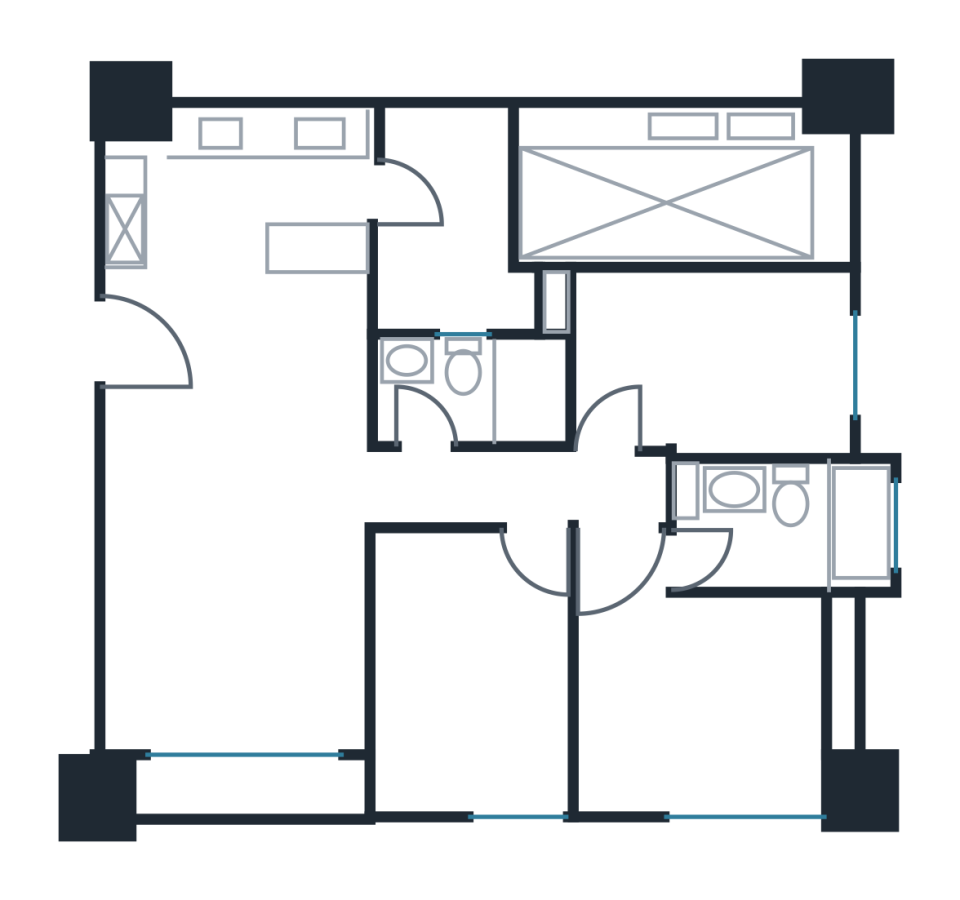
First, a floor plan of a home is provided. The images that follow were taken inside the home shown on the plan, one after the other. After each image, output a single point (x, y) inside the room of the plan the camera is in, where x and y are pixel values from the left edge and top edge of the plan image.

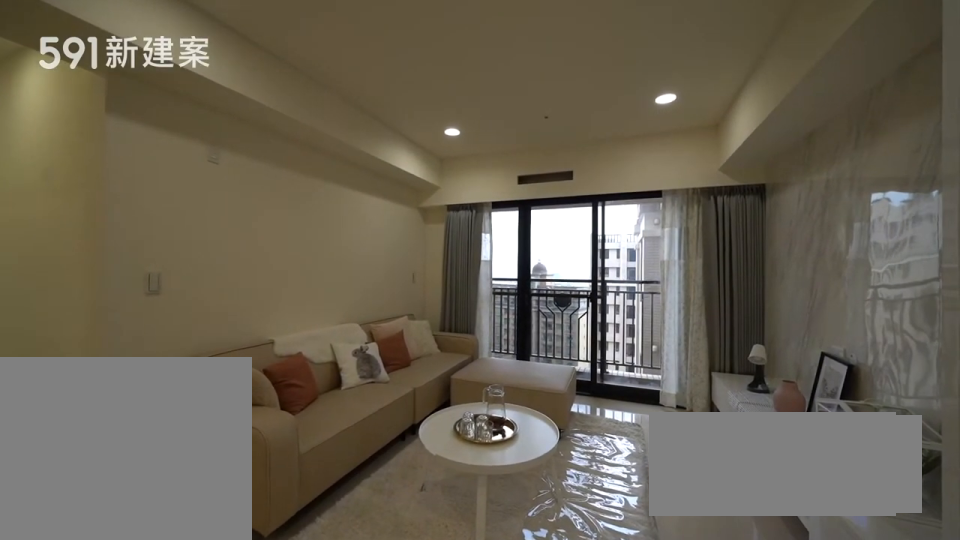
(238, 604)
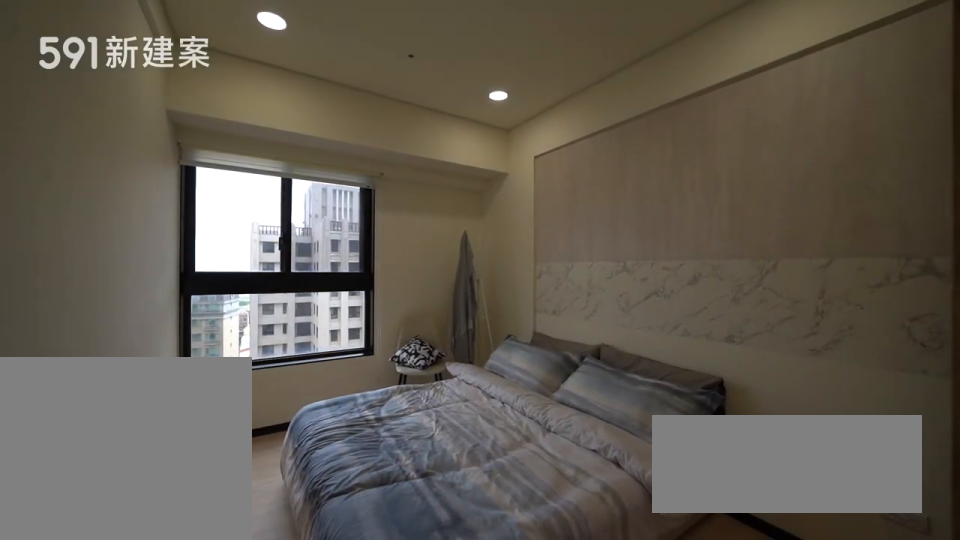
(472, 674)
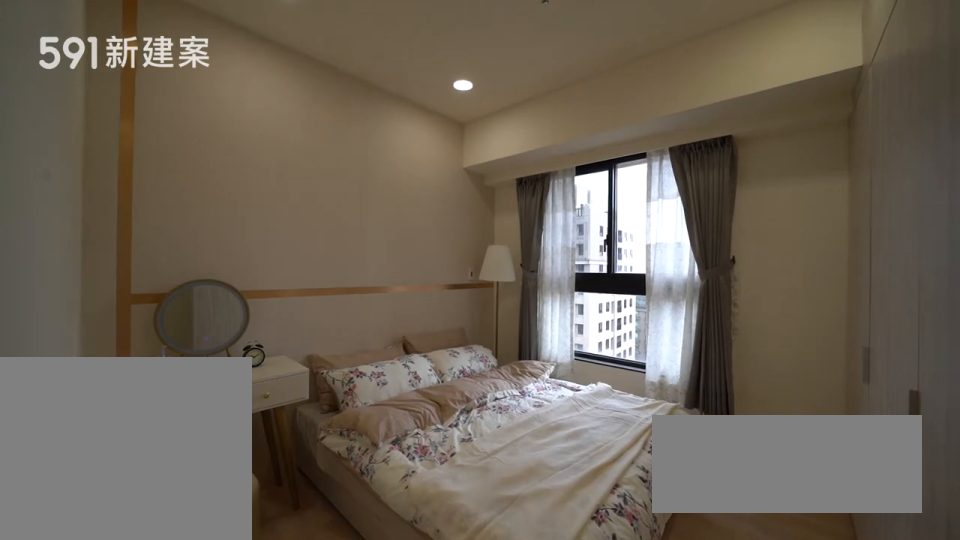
(695, 689)
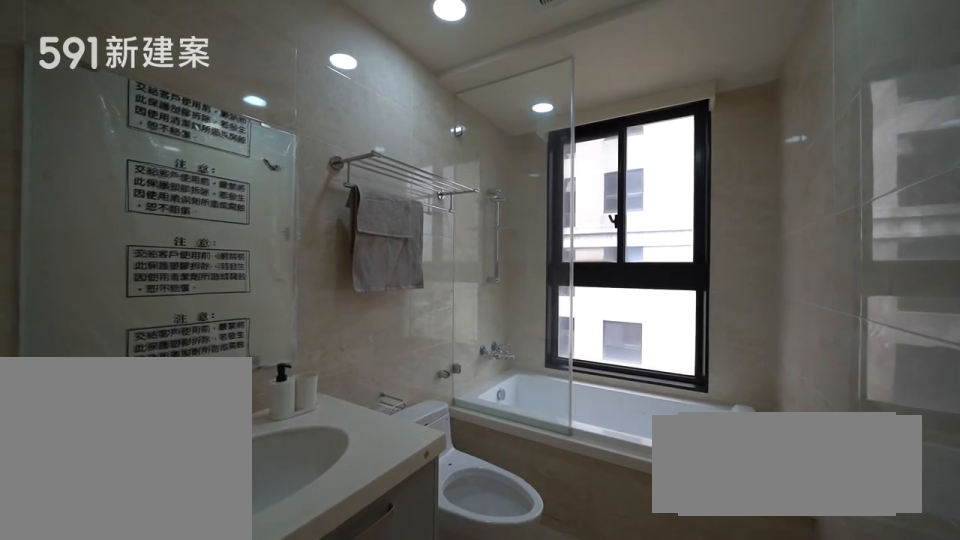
(791, 526)
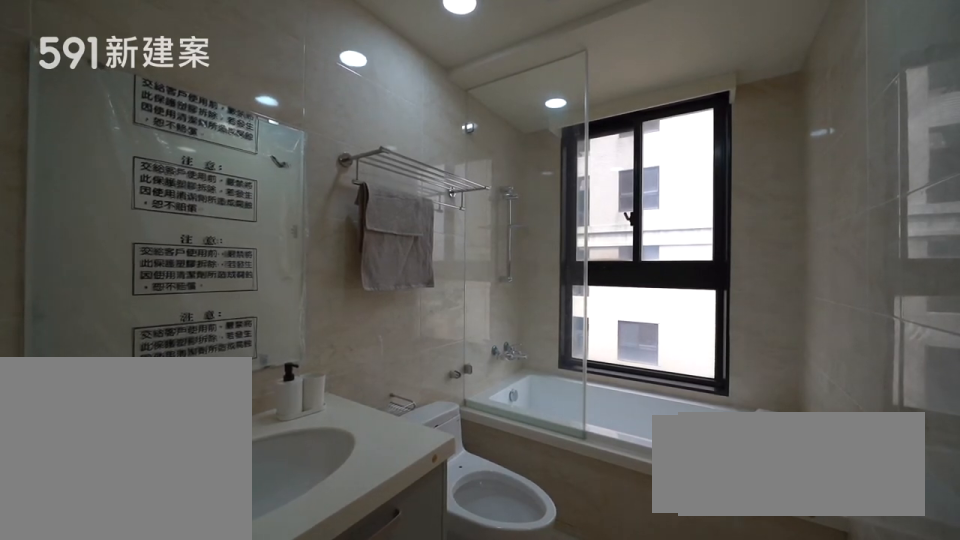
(791, 526)
